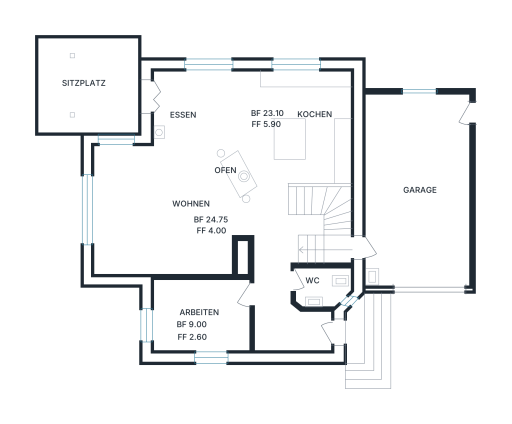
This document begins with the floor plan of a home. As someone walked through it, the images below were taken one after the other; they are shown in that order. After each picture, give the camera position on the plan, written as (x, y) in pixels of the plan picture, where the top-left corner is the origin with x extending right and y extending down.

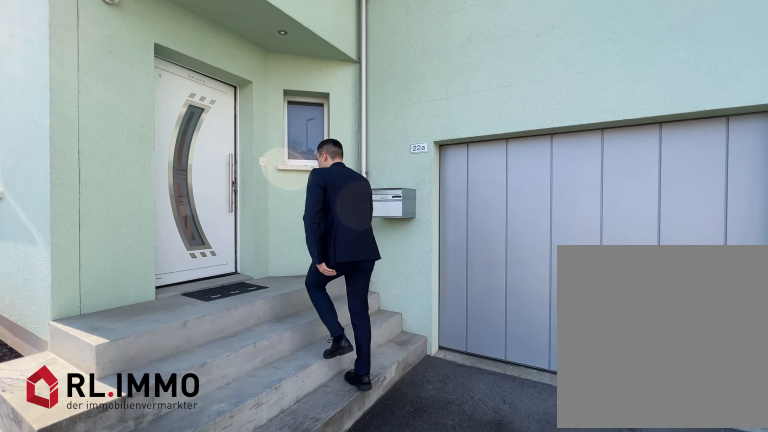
(380, 379)
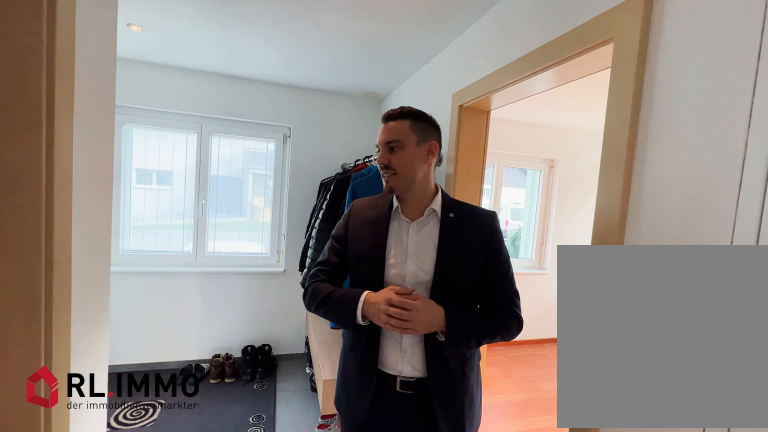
(274, 343)
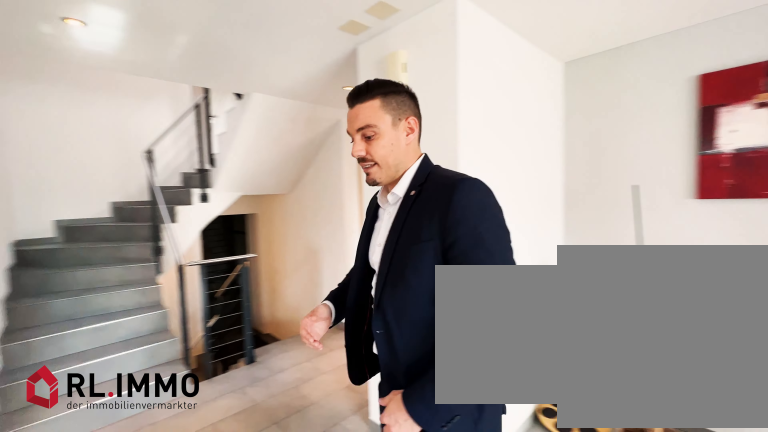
(209, 245)
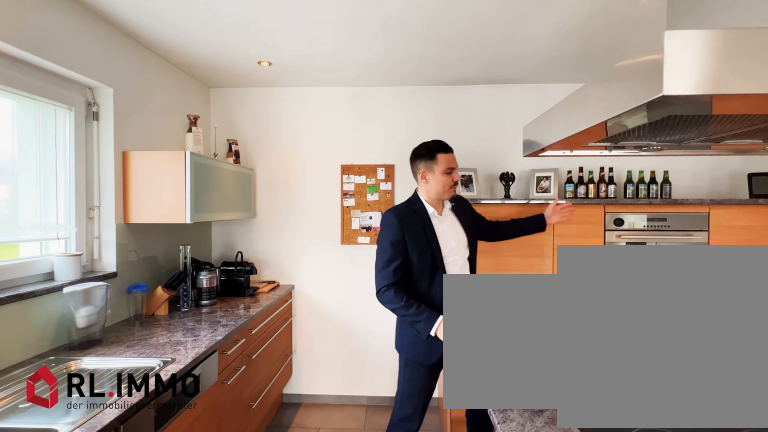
(312, 142)
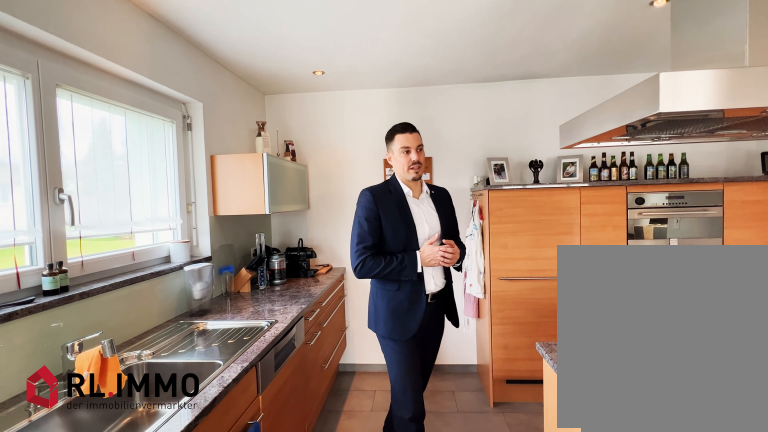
(312, 142)
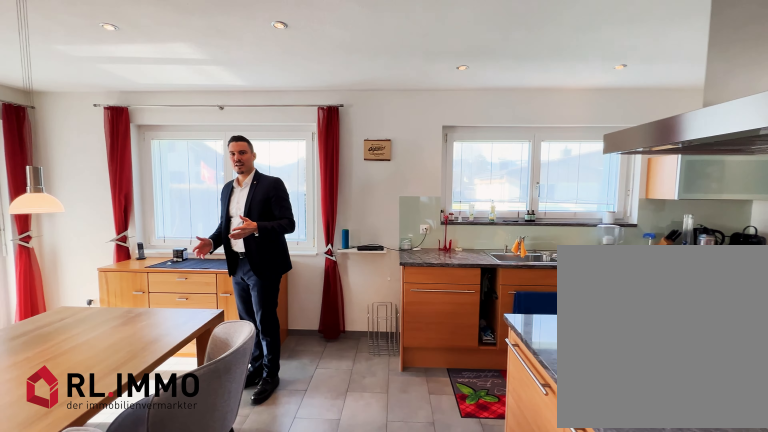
(248, 144)
